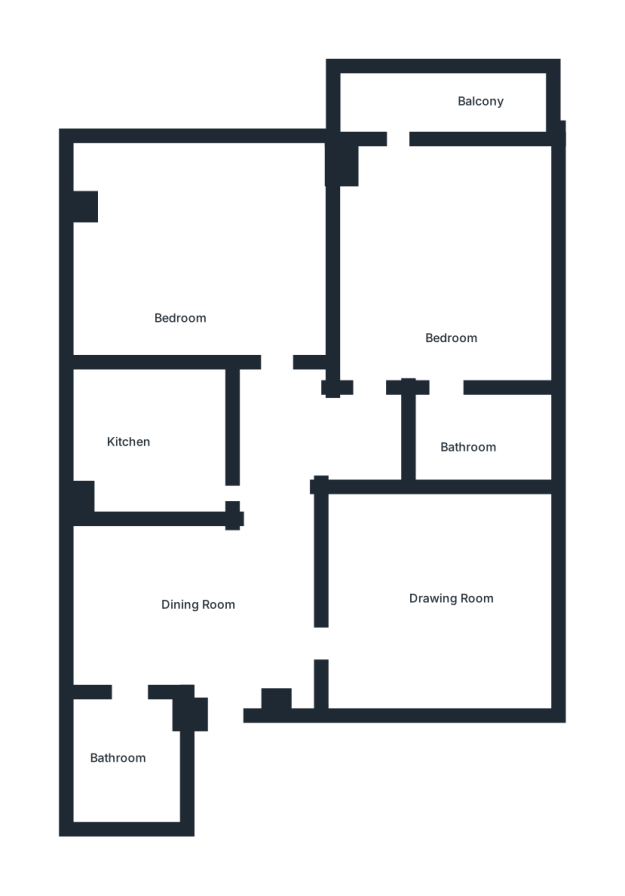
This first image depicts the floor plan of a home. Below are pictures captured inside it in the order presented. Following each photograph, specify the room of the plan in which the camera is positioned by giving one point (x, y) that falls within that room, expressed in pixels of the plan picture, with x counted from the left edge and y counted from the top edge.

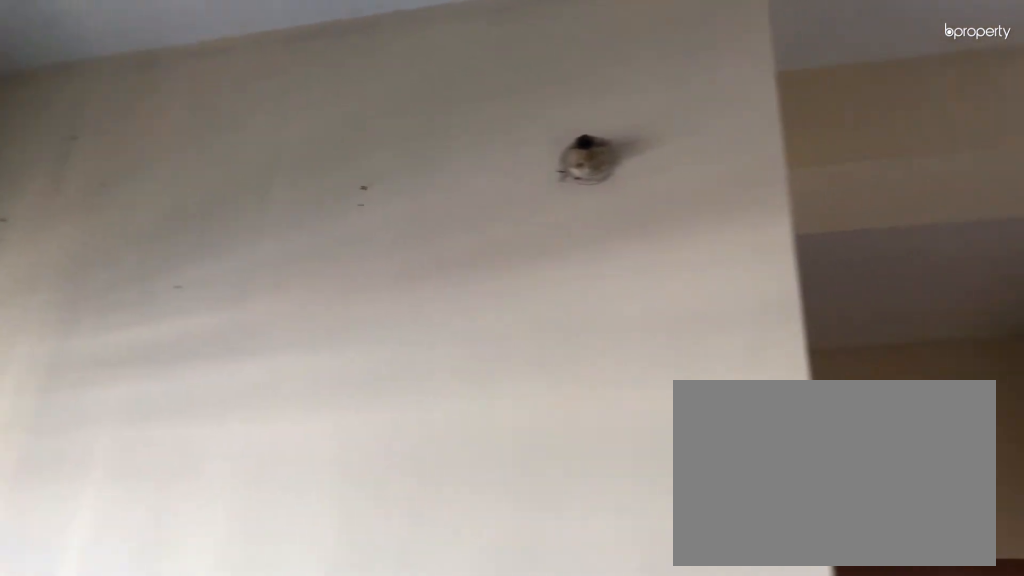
(201, 598)
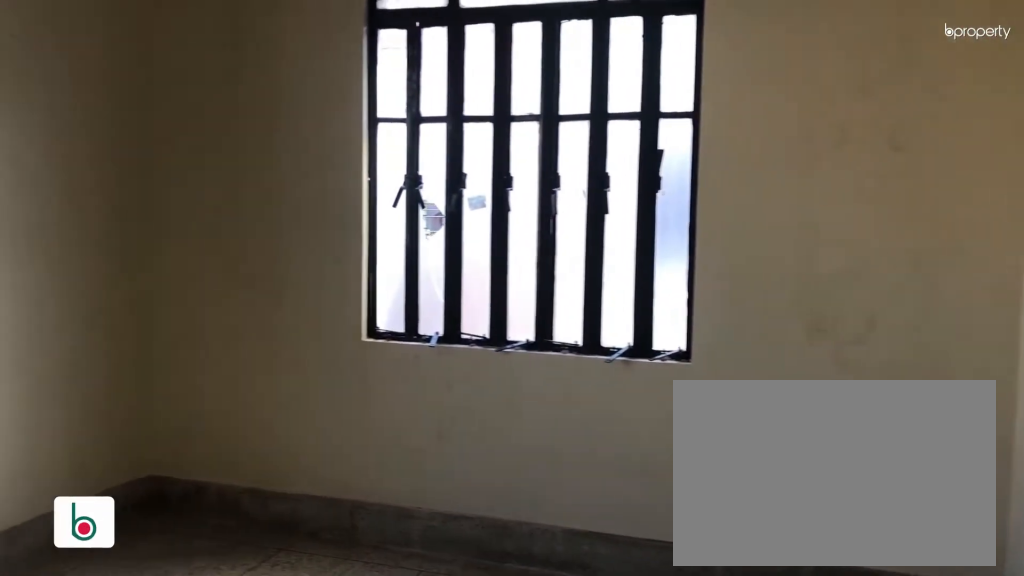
(178, 266)
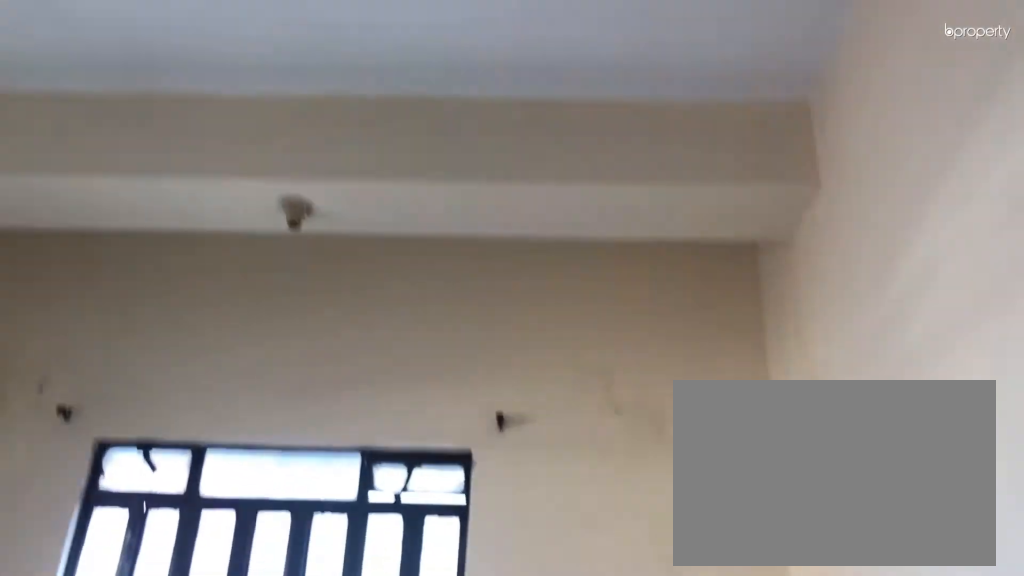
(178, 266)
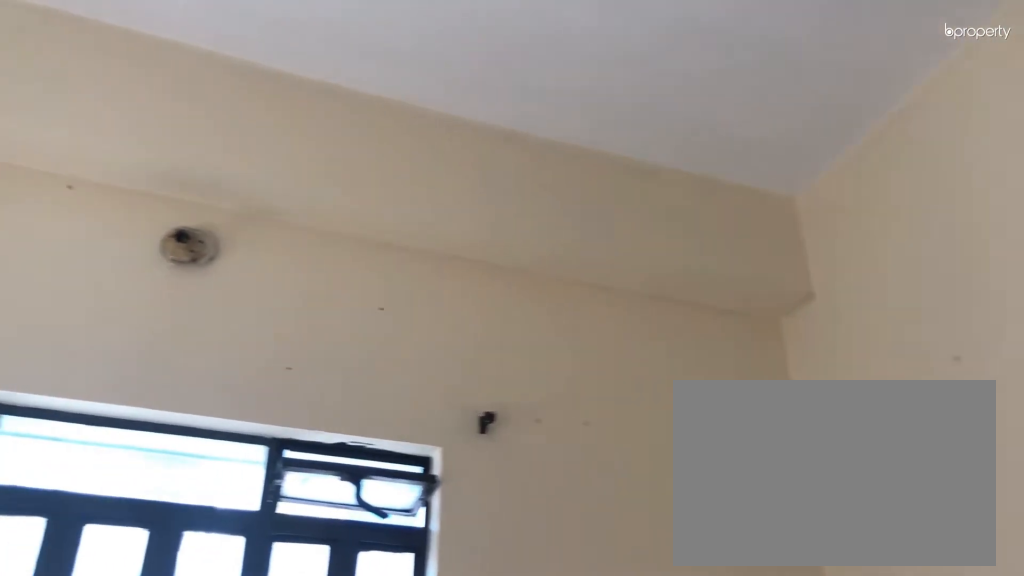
(445, 261)
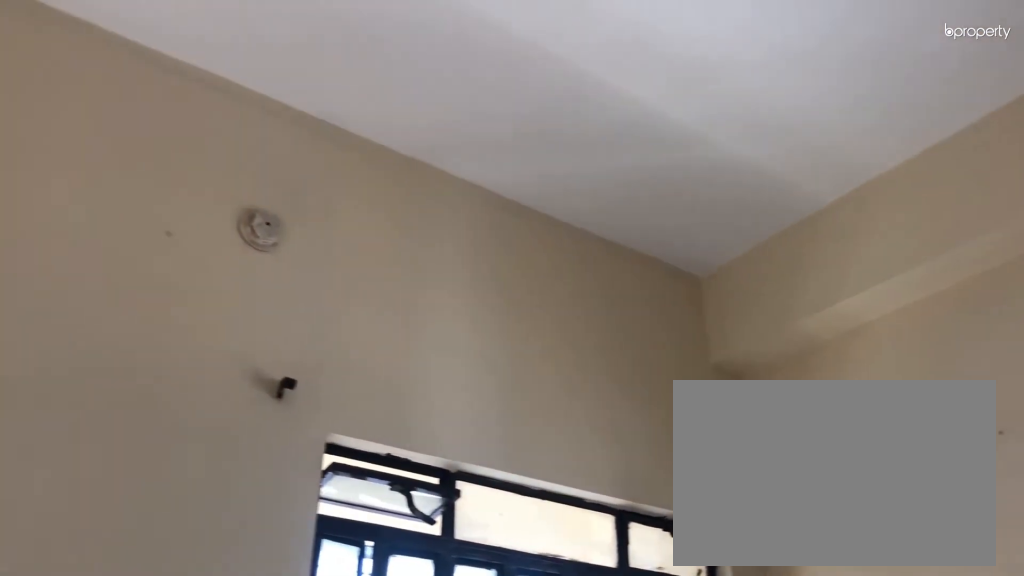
(445, 261)
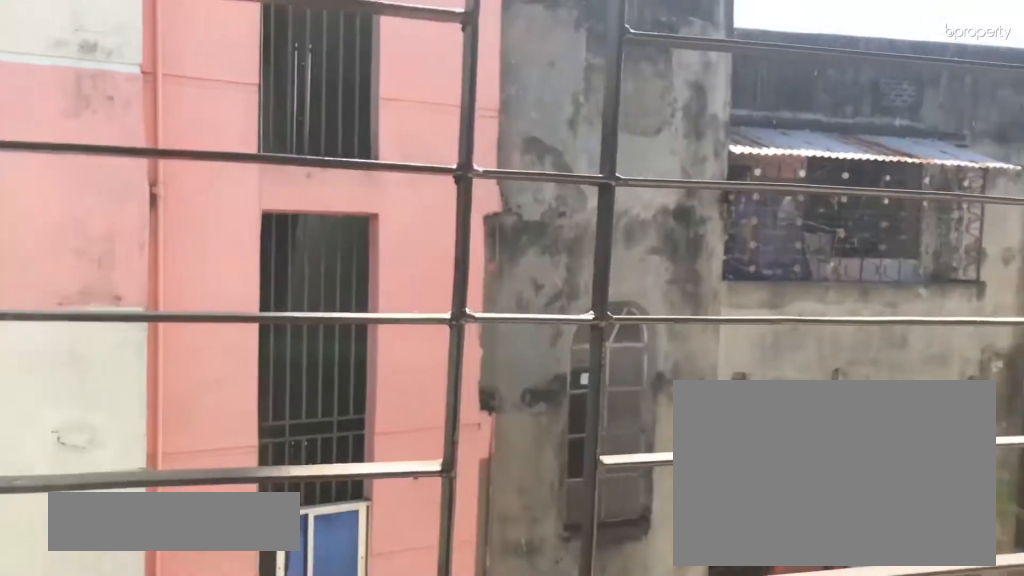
(433, 103)
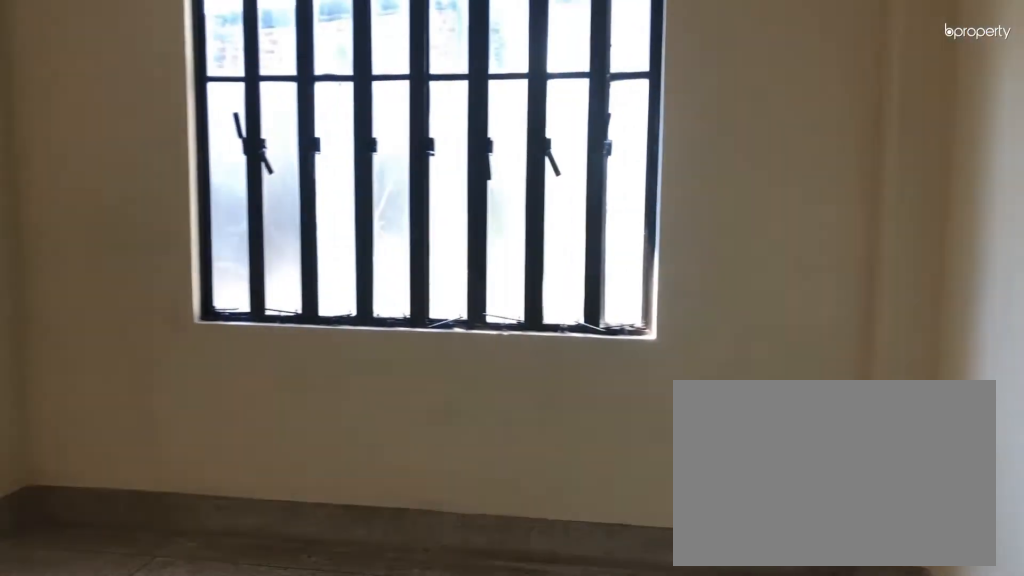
(439, 586)
